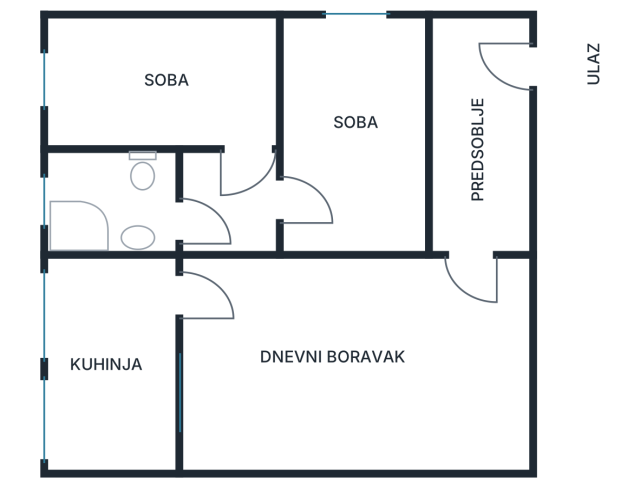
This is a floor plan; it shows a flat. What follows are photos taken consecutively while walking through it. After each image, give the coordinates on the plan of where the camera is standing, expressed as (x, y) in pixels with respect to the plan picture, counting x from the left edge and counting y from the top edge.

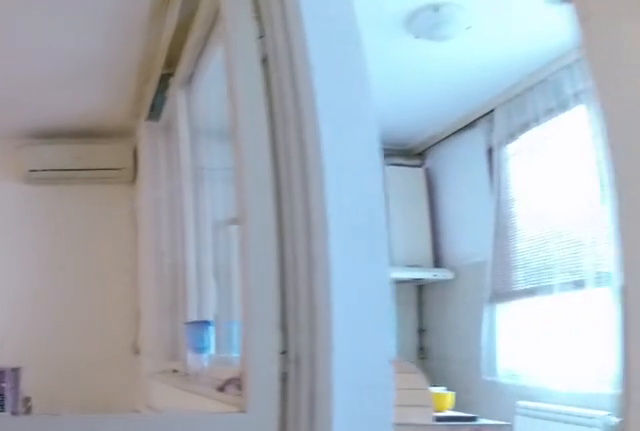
(229, 234)
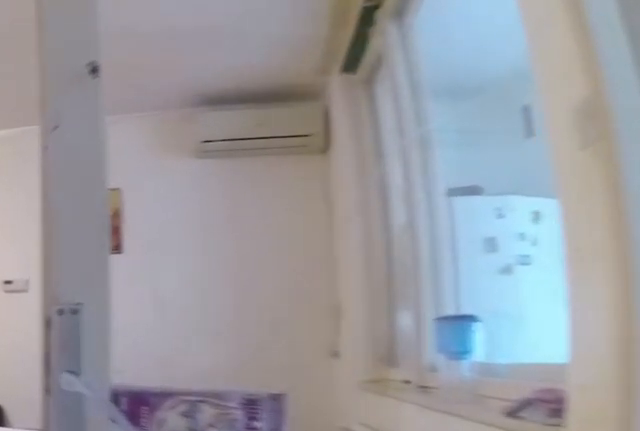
(221, 253)
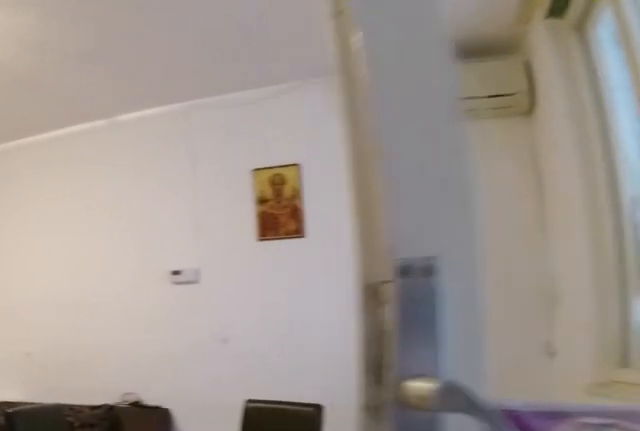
(215, 267)
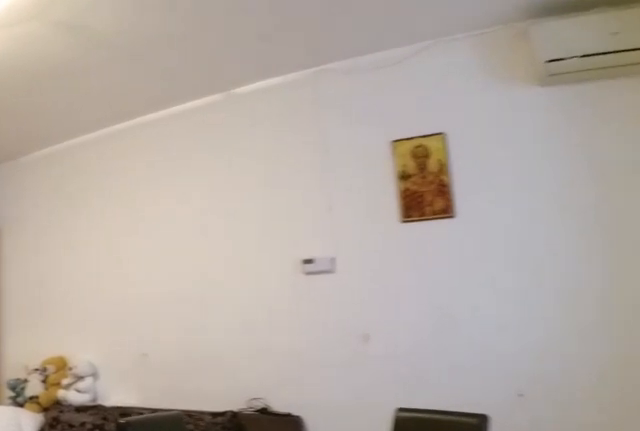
(211, 277)
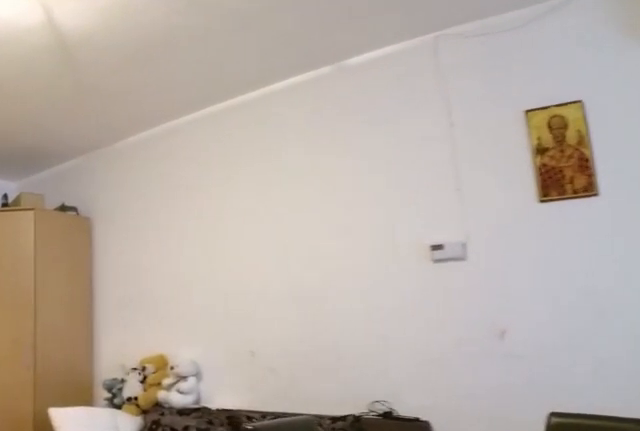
(211, 277)
